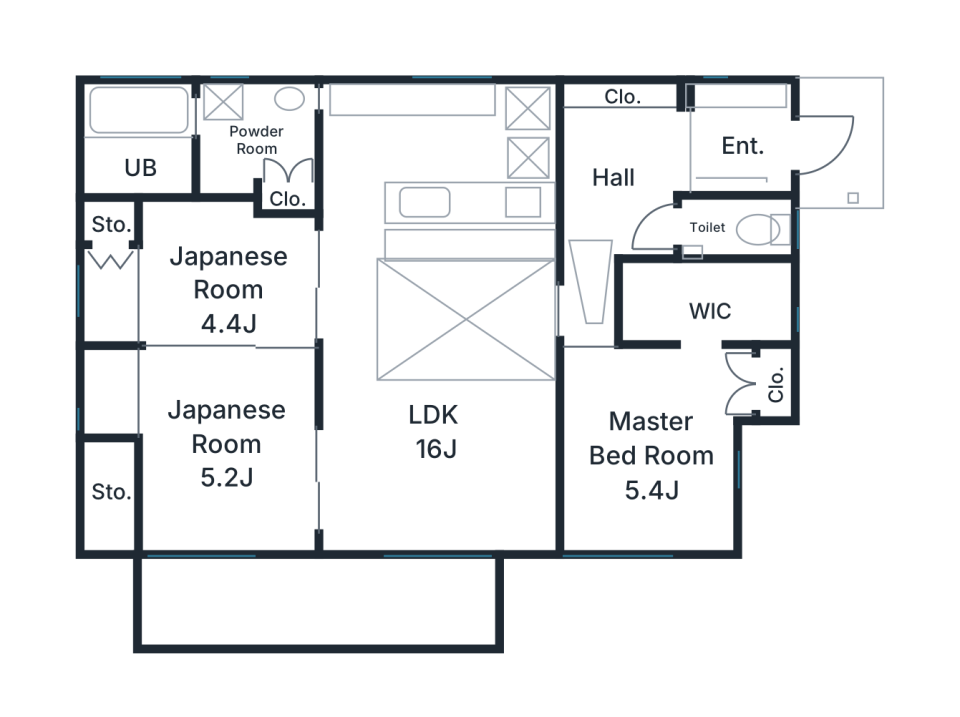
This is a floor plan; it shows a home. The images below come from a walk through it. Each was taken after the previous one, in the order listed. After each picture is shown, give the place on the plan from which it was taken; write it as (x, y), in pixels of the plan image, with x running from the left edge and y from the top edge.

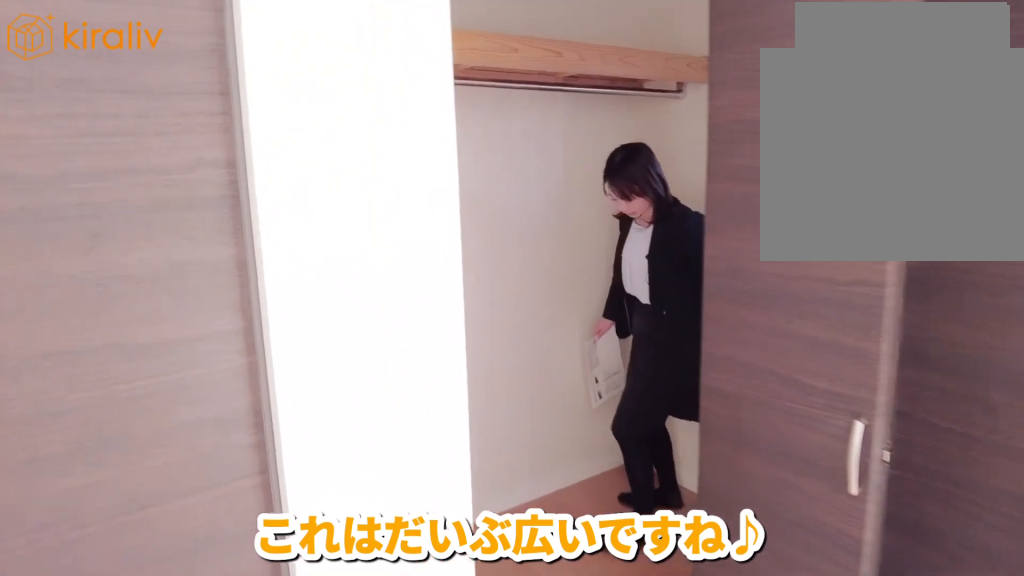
(690, 415)
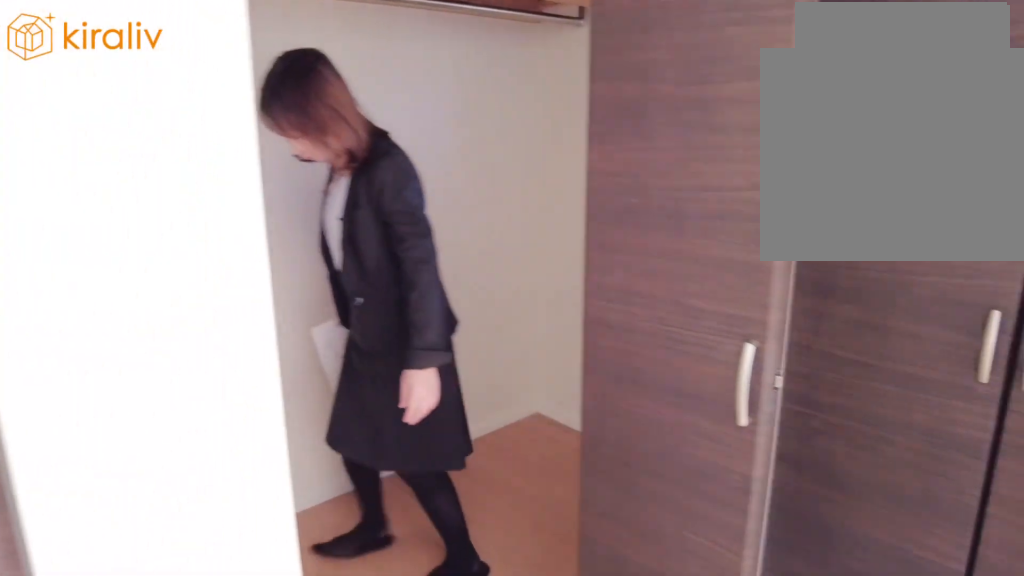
(687, 413)
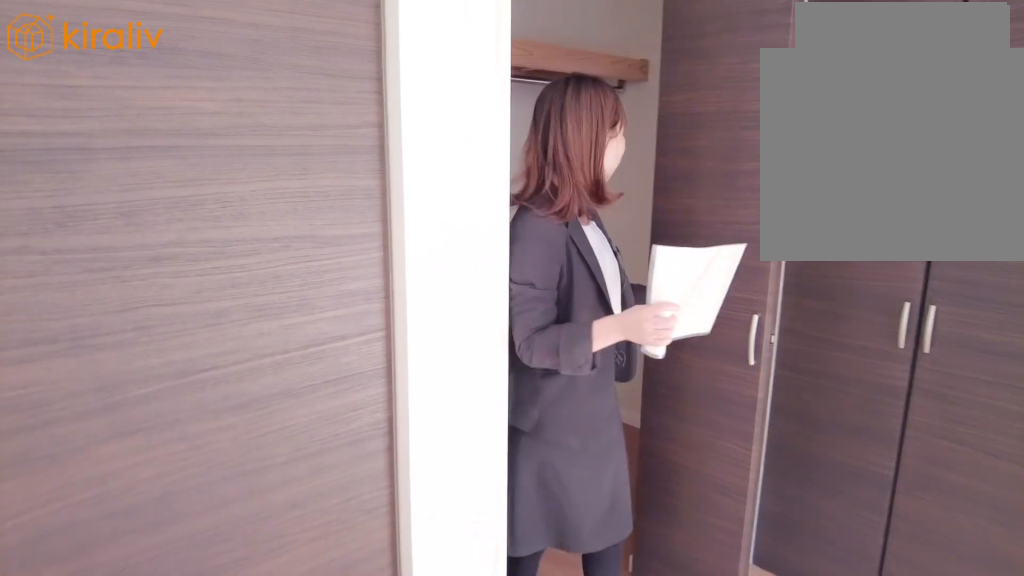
(667, 415)
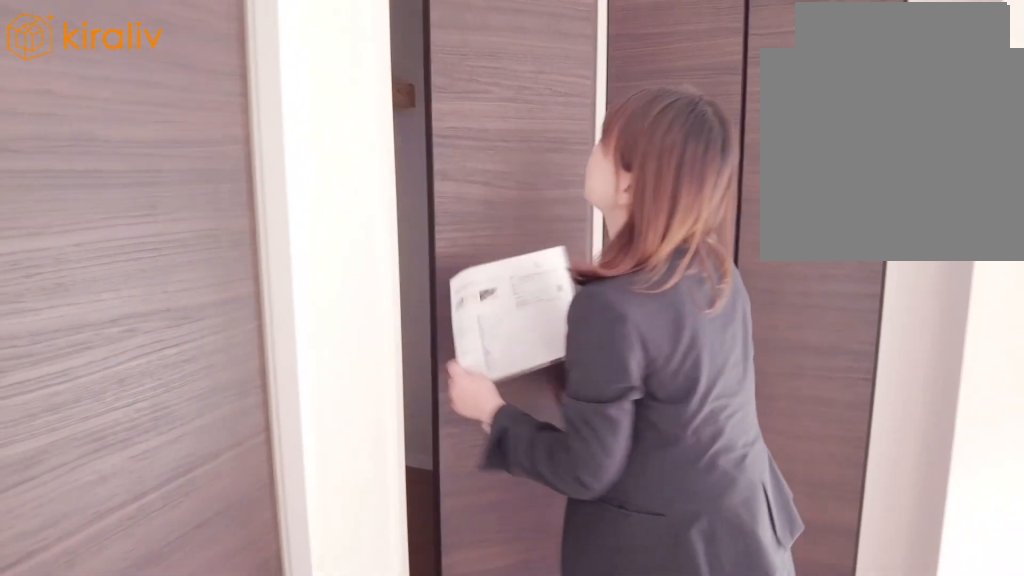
(660, 415)
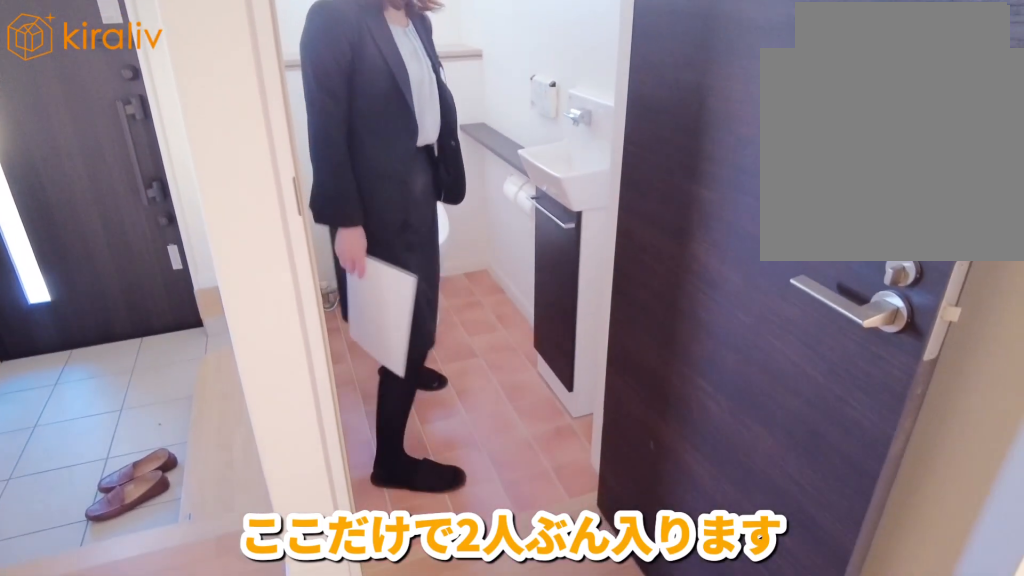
(693, 239)
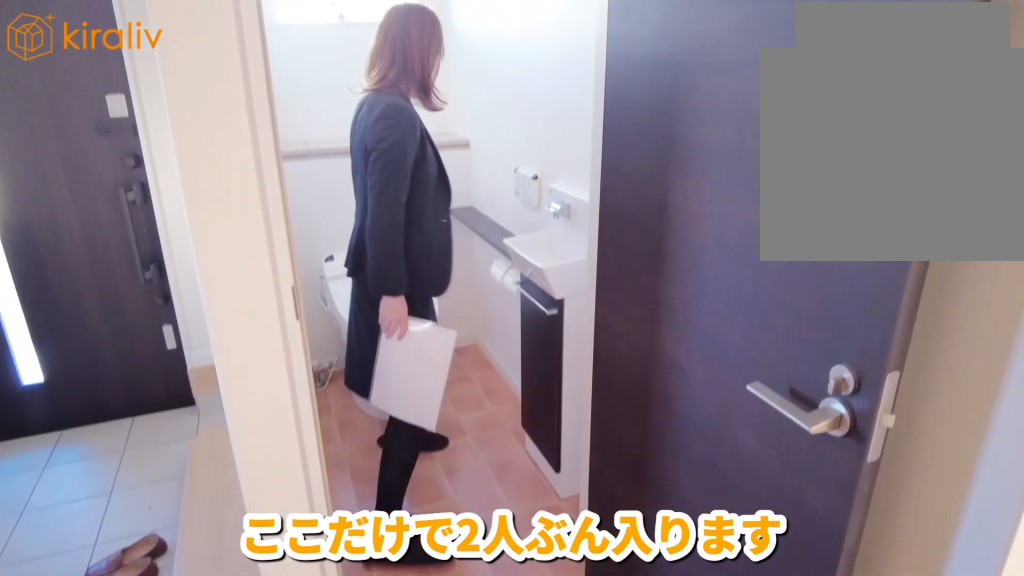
(691, 241)
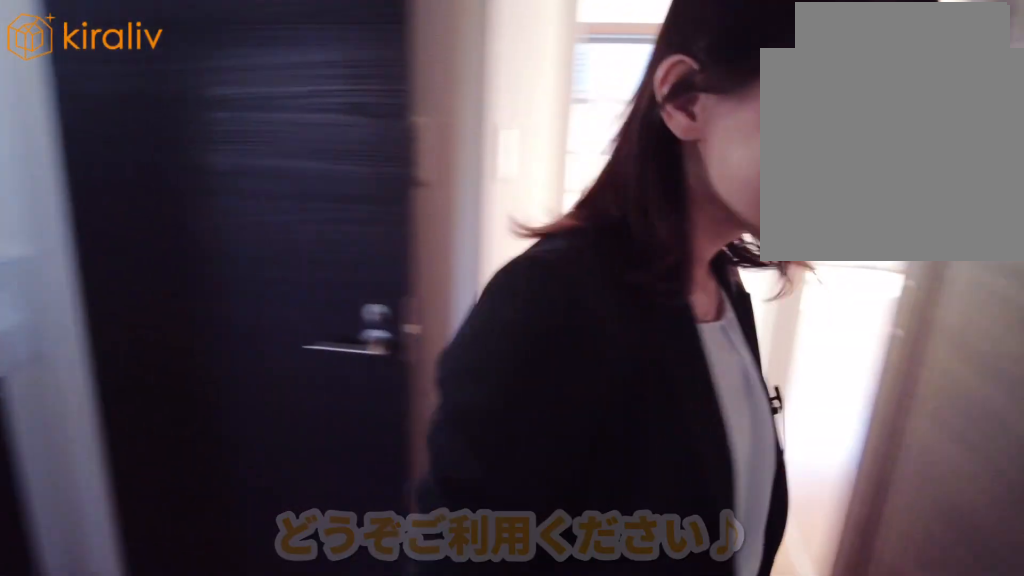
(644, 241)
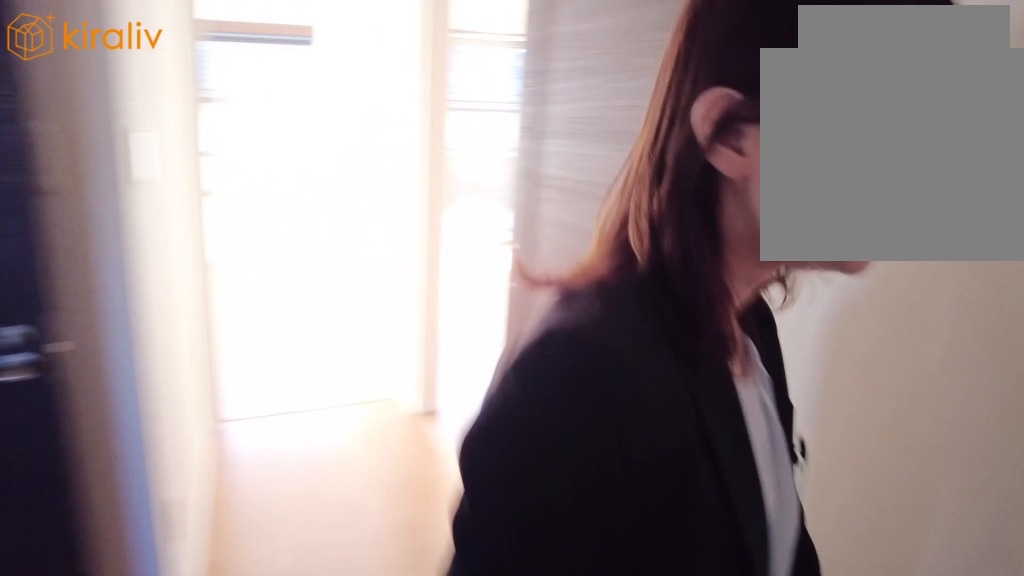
(634, 200)
